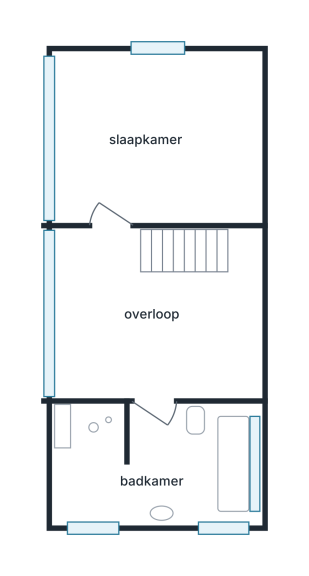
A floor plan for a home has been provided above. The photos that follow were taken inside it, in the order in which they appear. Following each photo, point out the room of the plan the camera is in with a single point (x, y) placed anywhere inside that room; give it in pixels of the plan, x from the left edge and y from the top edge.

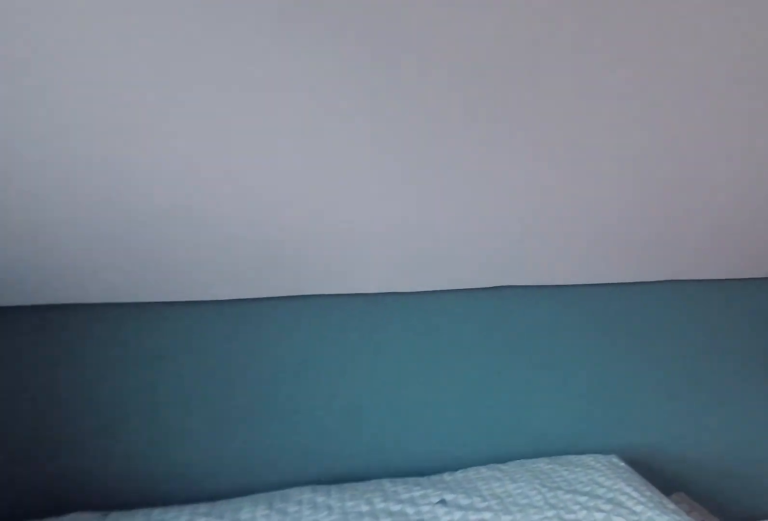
(59, 138)
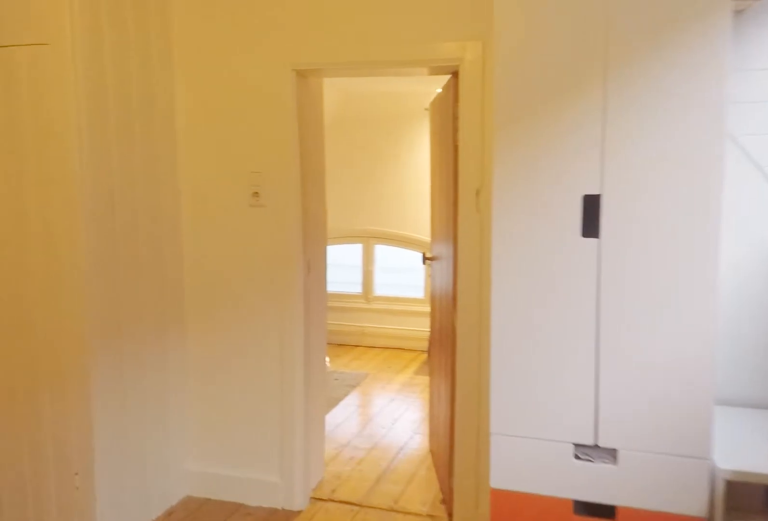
(149, 321)
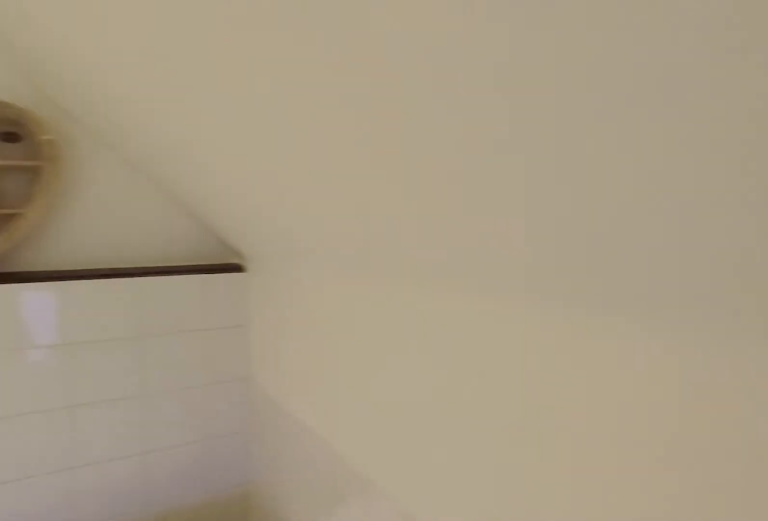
(60, 432)
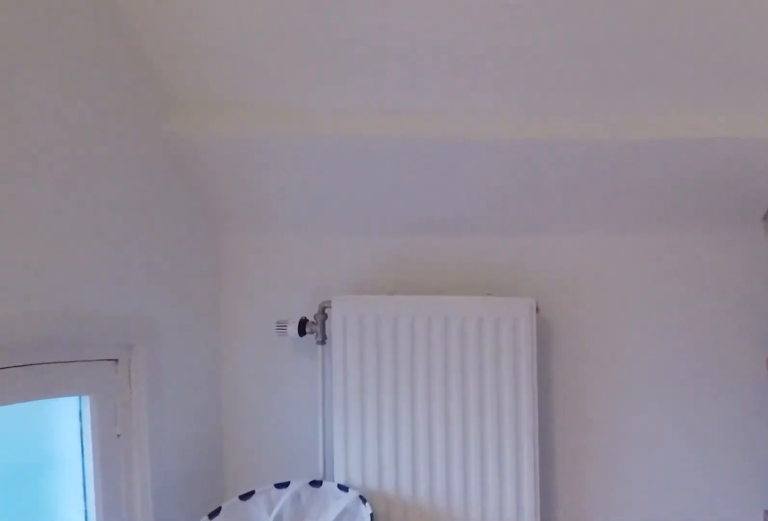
(60, 432)
